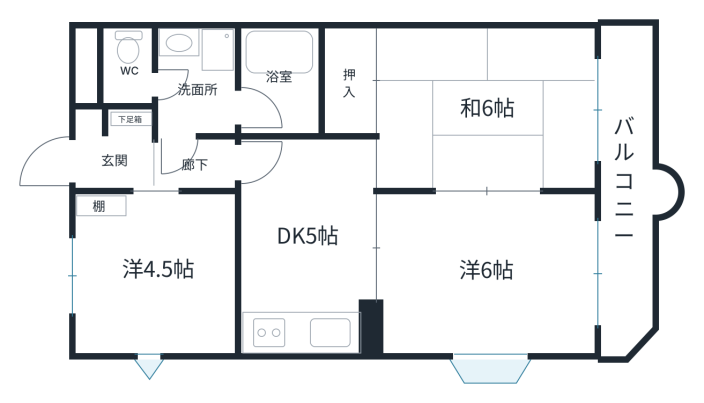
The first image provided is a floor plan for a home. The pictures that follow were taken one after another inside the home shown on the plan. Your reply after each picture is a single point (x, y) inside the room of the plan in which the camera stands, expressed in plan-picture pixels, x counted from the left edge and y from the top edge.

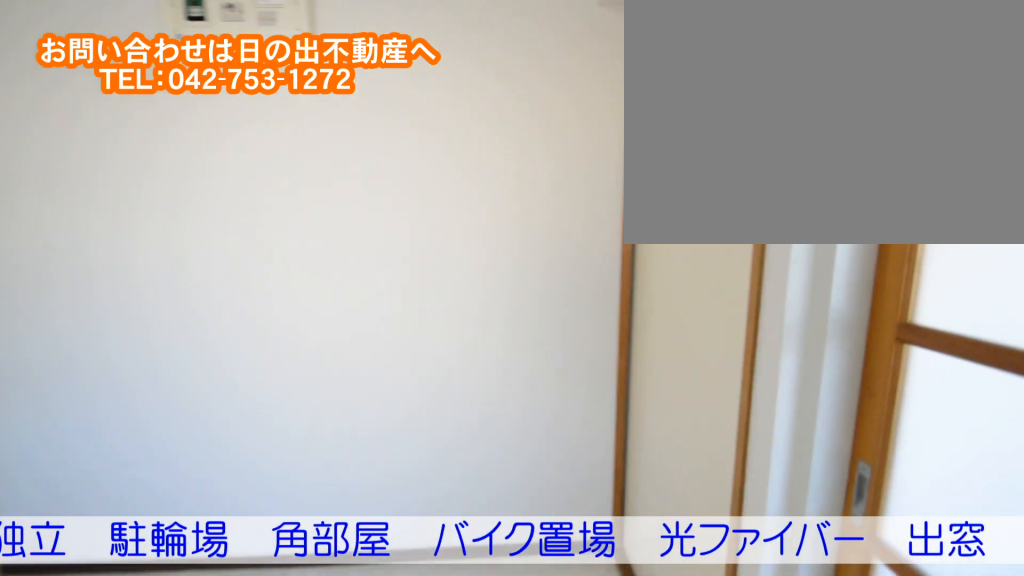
(315, 267)
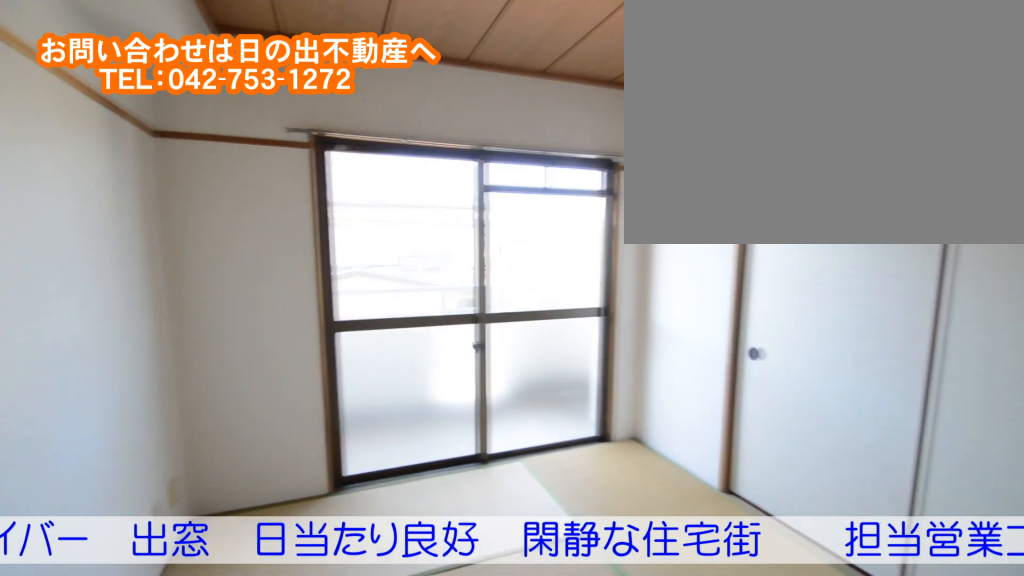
(482, 138)
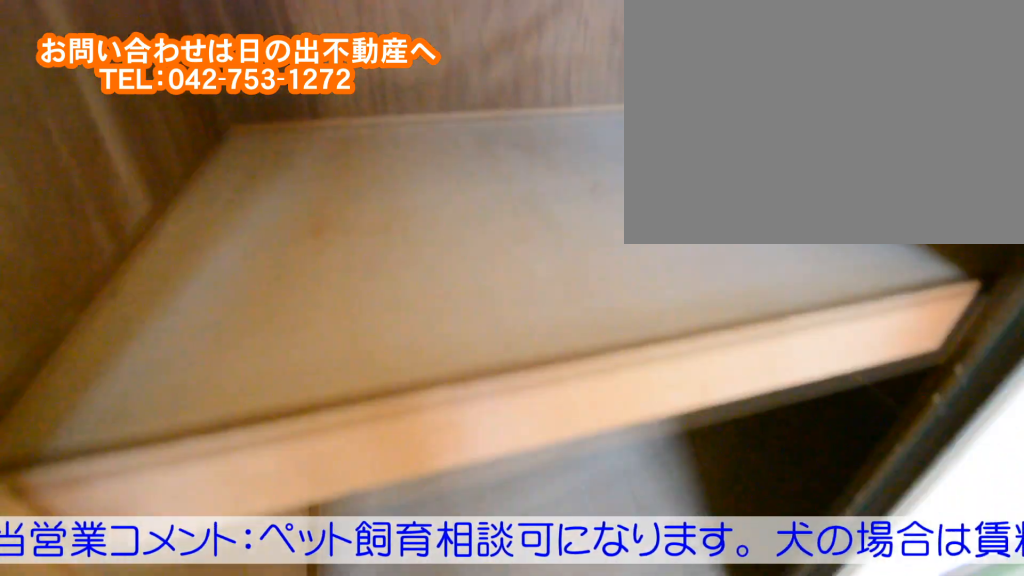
(482, 138)
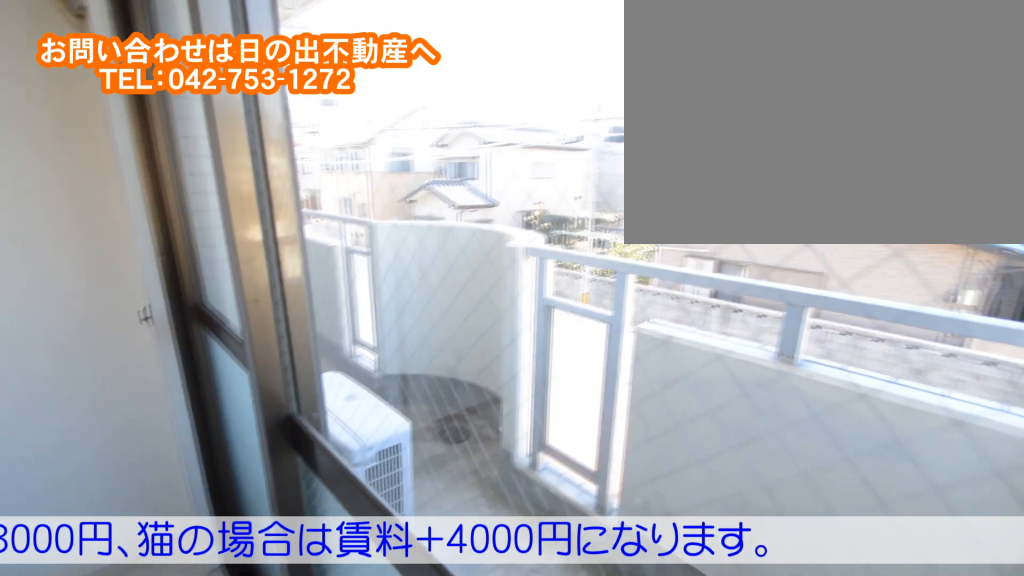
(493, 293)
